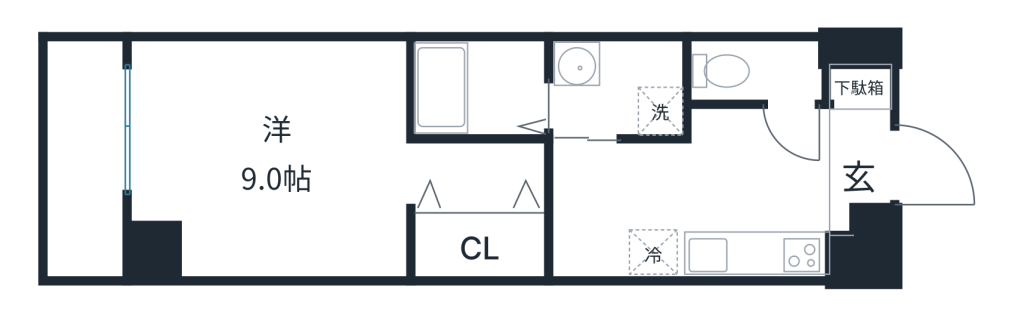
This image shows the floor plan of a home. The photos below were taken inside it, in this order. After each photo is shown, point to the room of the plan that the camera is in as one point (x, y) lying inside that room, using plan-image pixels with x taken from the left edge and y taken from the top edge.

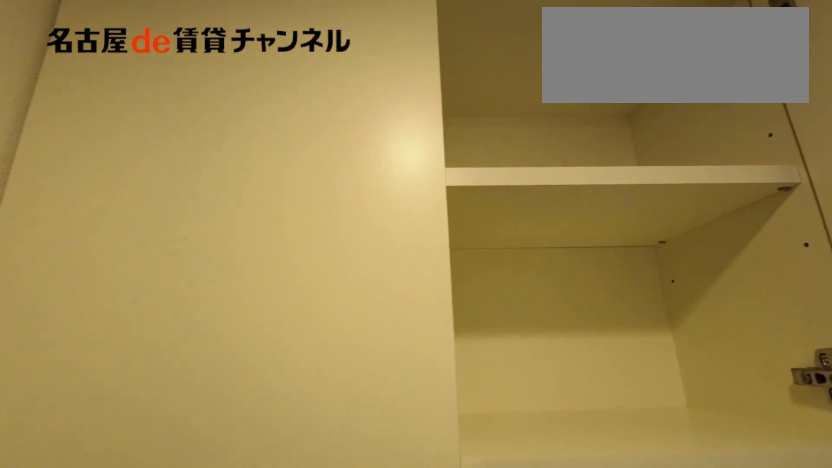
(757, 71)
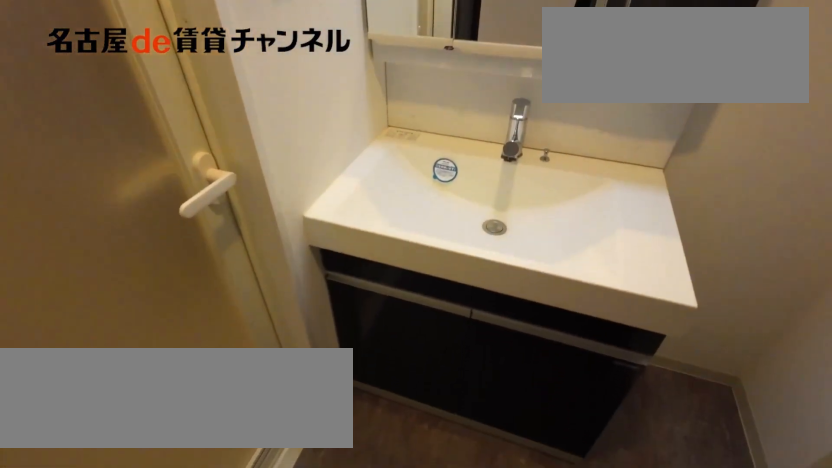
(620, 88)
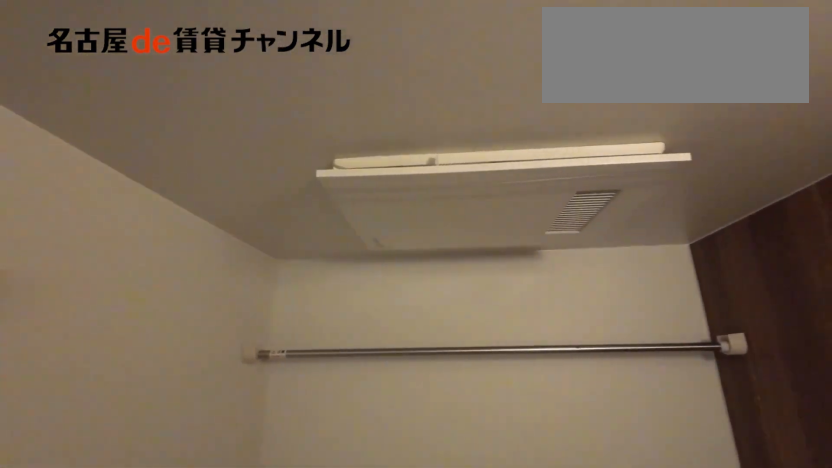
(479, 87)
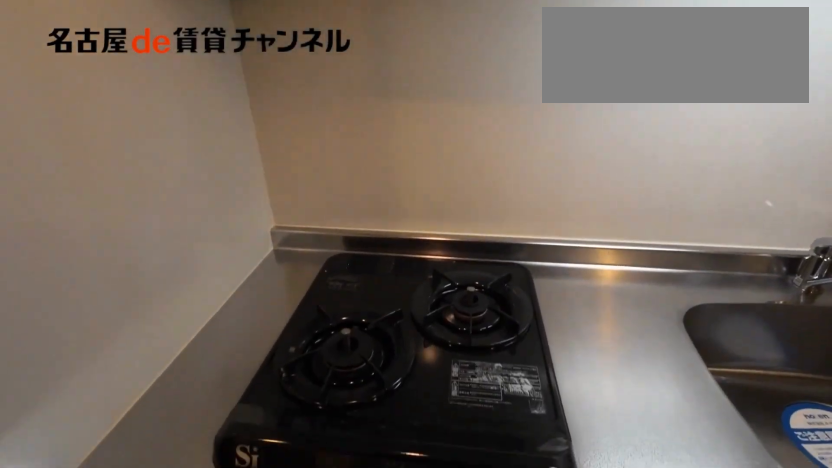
(731, 252)
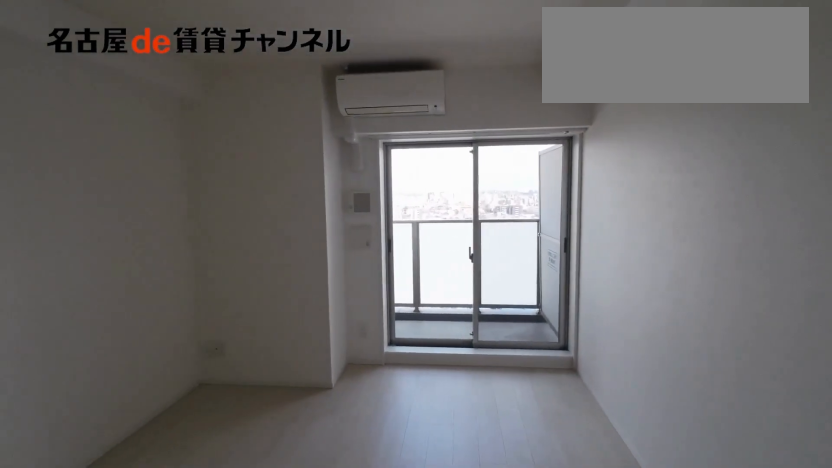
(264, 159)
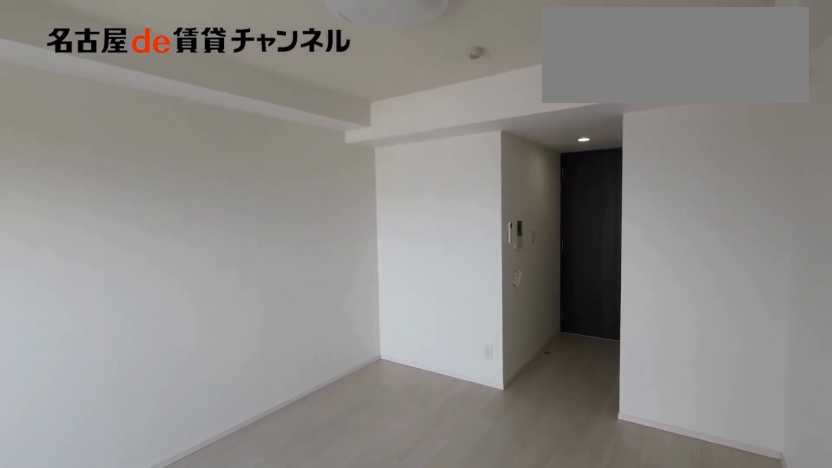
(264, 159)
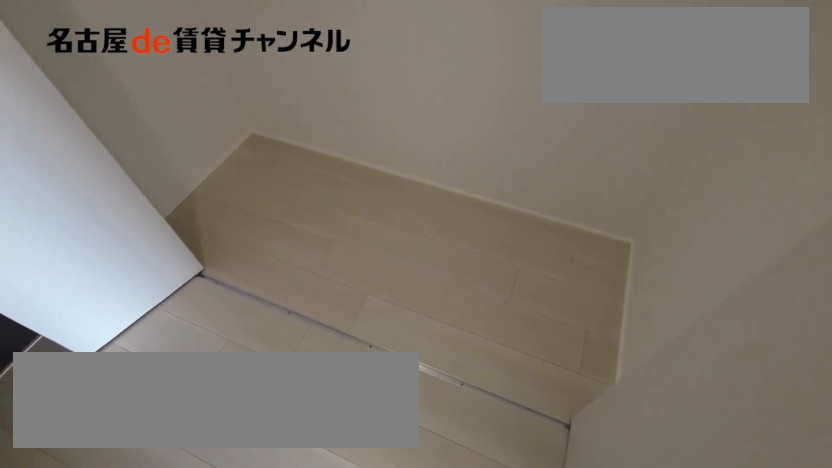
(481, 244)
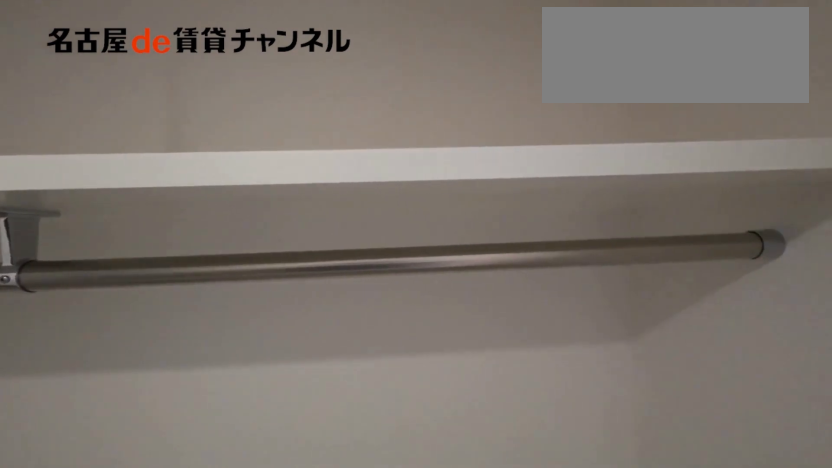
(481, 244)
